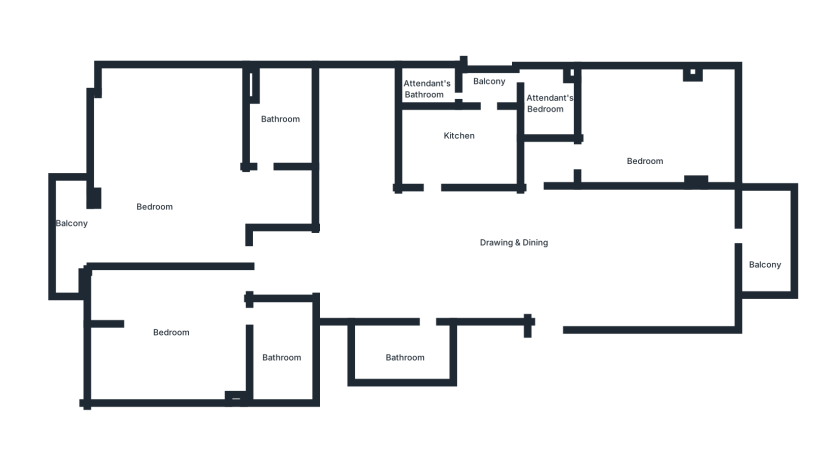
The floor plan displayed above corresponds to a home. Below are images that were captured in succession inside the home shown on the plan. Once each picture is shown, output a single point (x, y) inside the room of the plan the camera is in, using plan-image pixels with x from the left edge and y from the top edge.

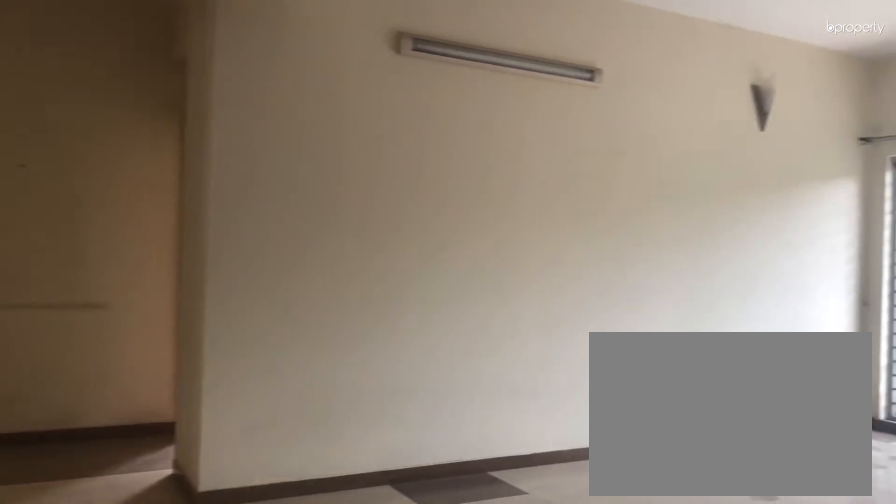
(515, 247)
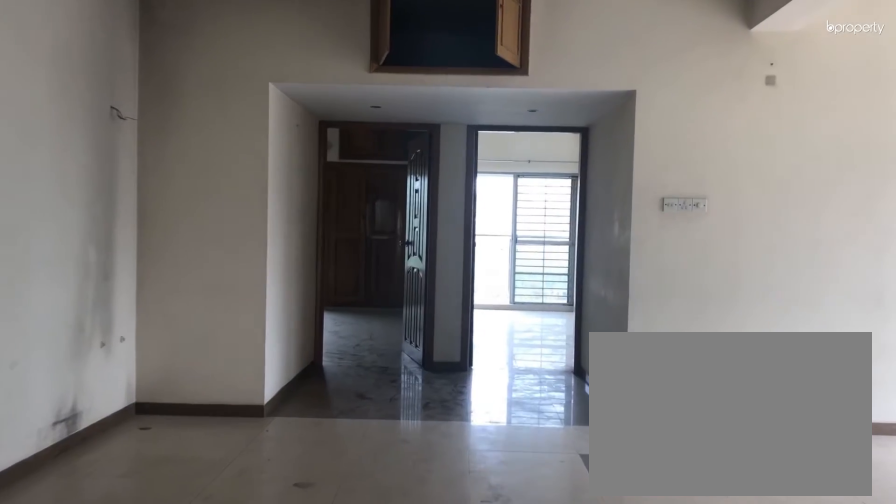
(515, 247)
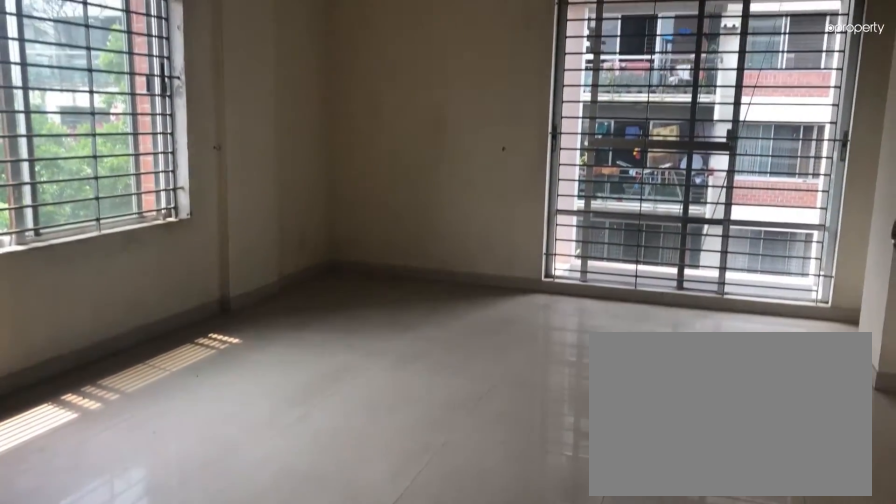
(652, 130)
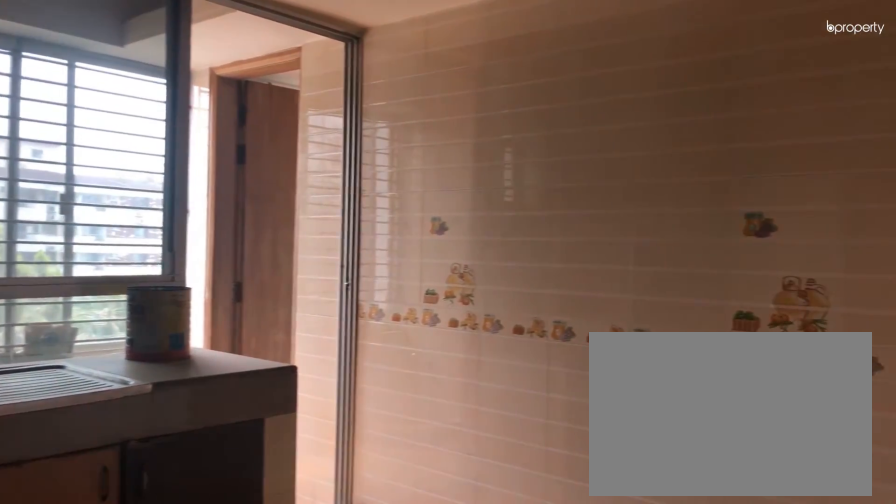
(454, 146)
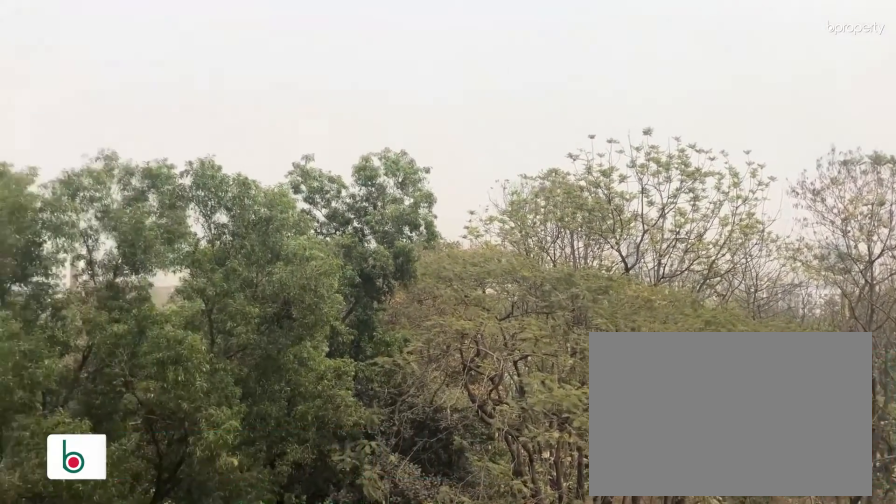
(70, 227)
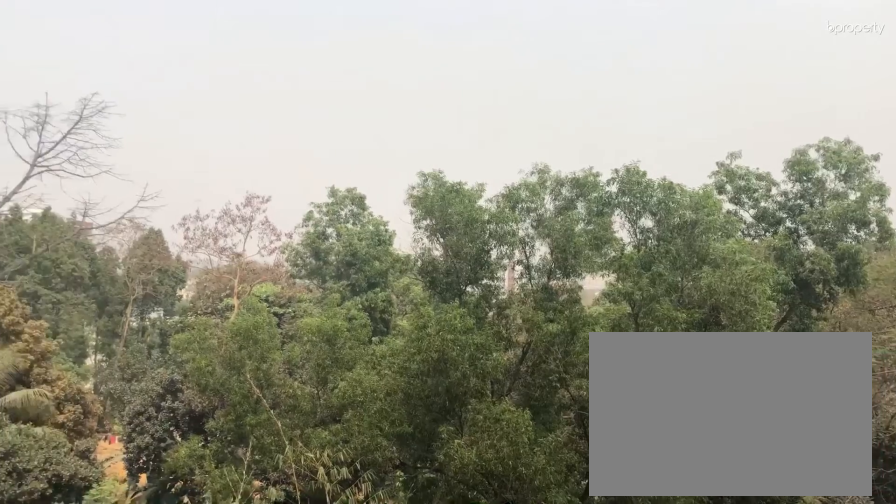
(70, 227)
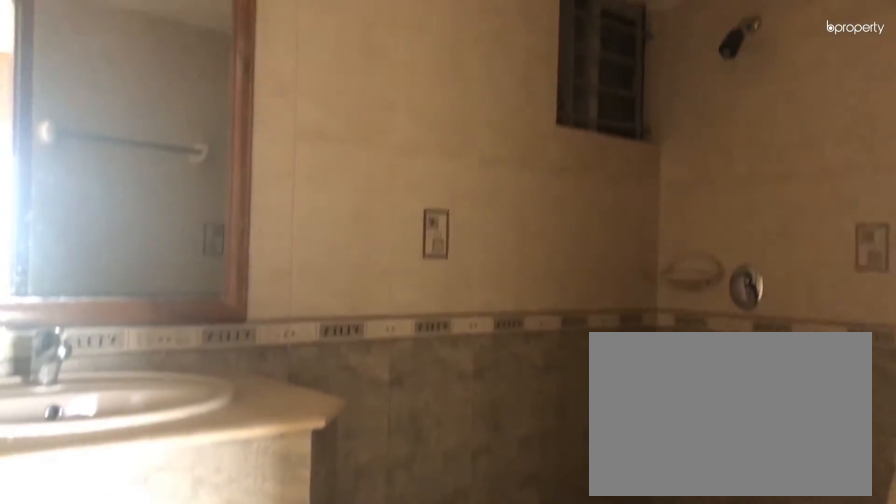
(287, 353)
